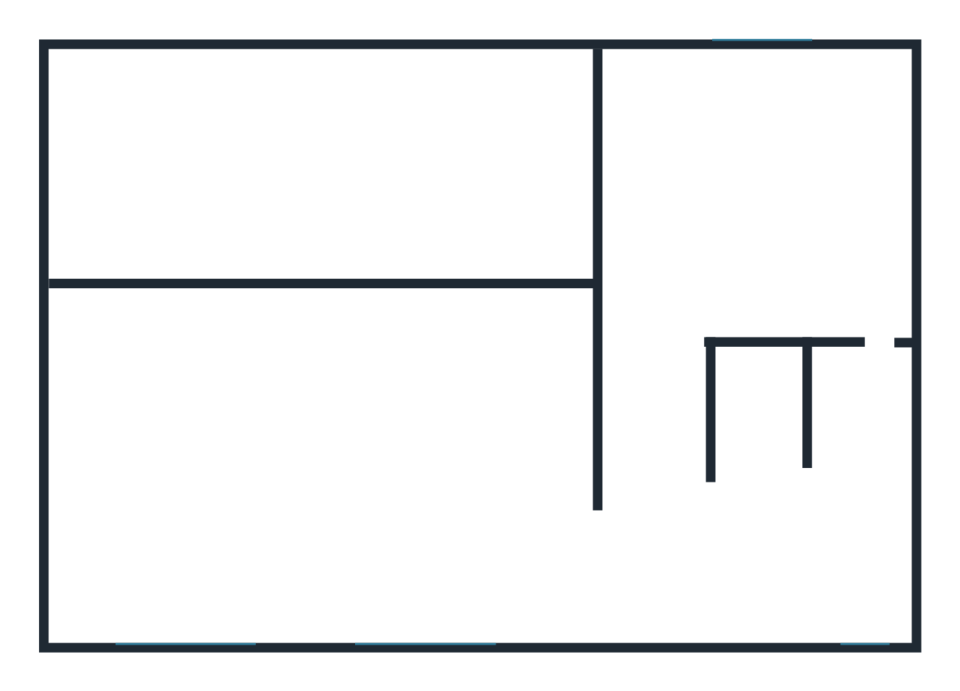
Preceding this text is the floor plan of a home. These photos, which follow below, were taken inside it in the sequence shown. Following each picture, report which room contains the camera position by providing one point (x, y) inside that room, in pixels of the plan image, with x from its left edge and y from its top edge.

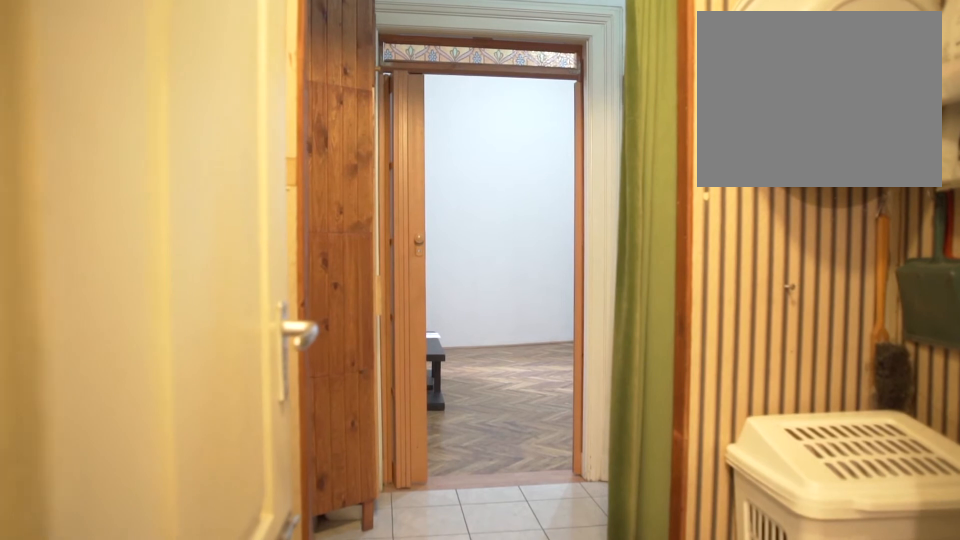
(763, 574)
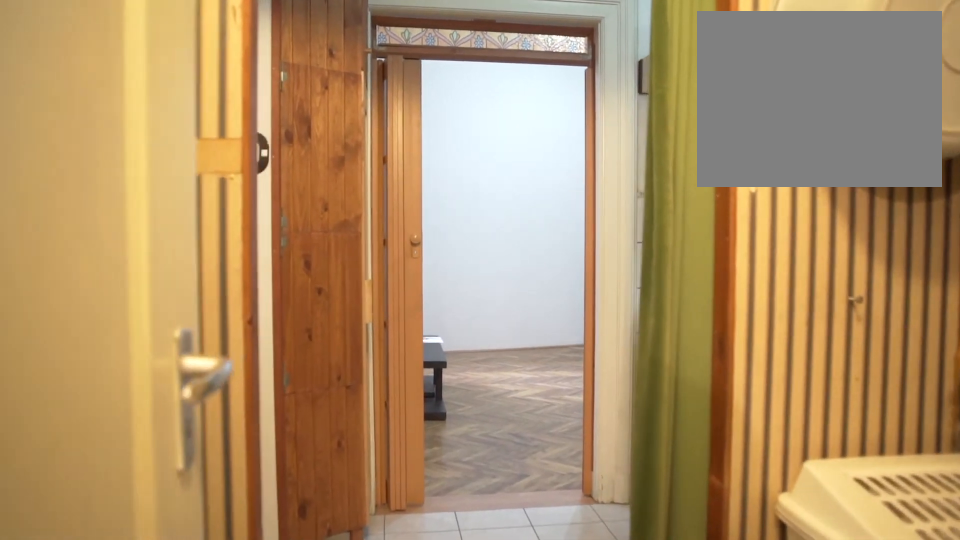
(732, 568)
